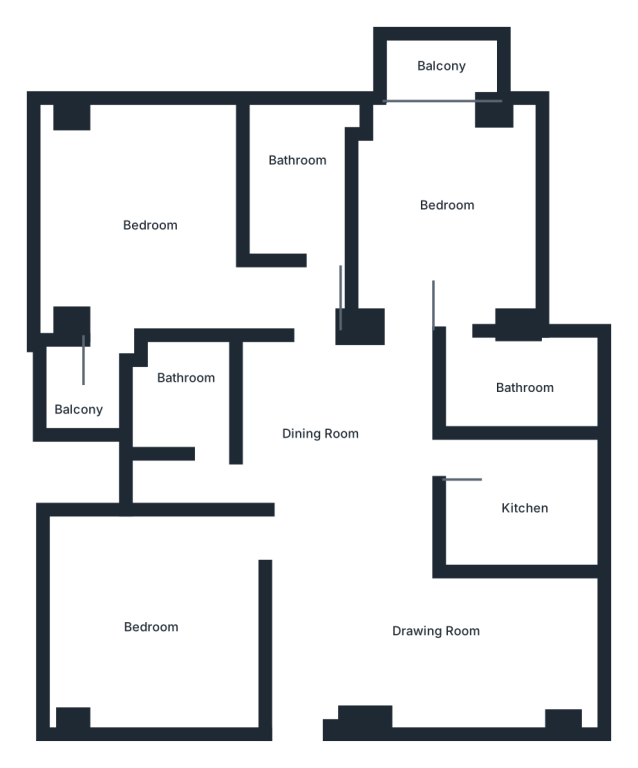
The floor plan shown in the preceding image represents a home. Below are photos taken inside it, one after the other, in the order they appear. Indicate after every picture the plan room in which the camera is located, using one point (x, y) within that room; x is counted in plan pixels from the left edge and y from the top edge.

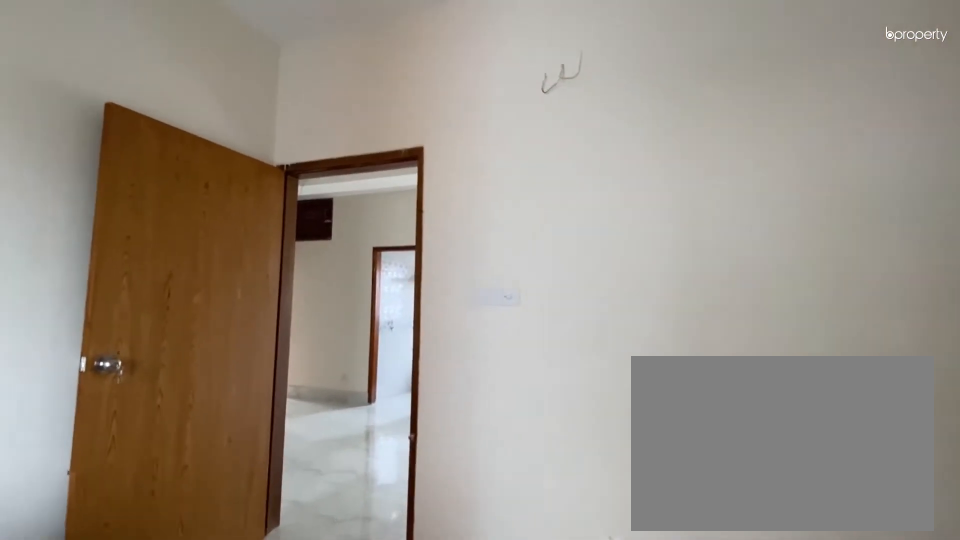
(159, 620)
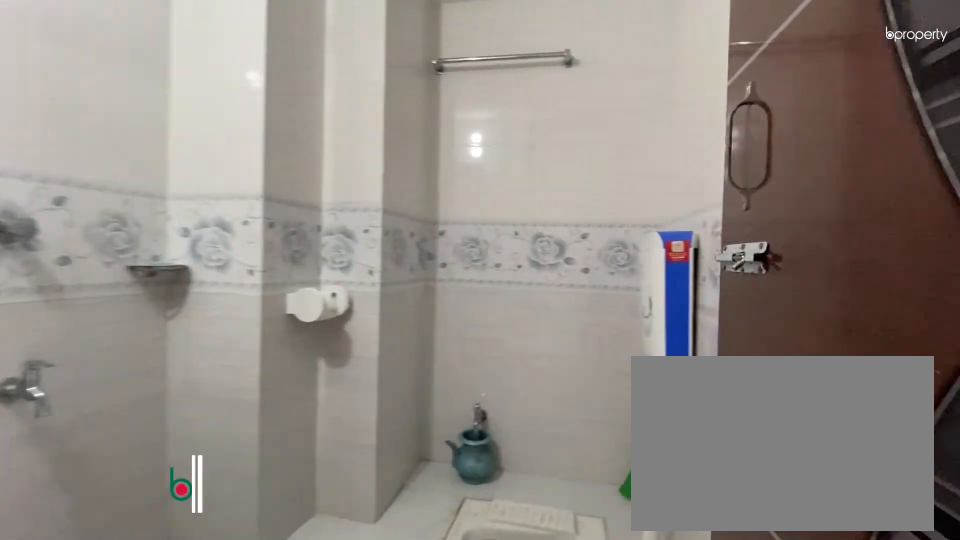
(186, 390)
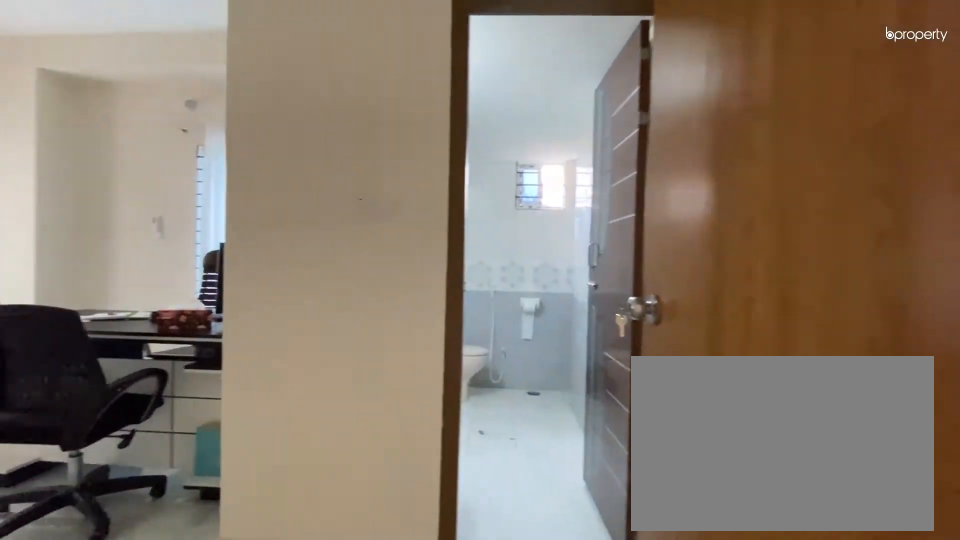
(146, 230)
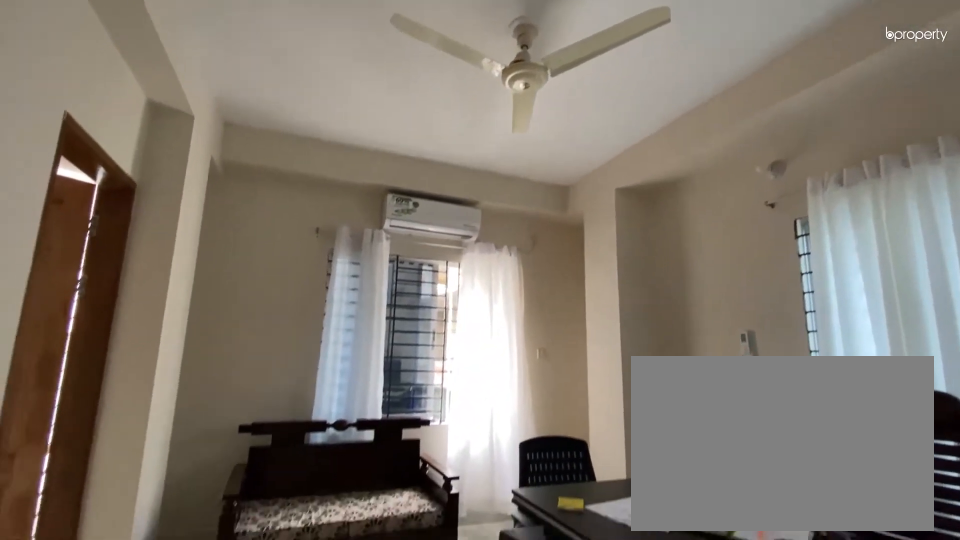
(145, 230)
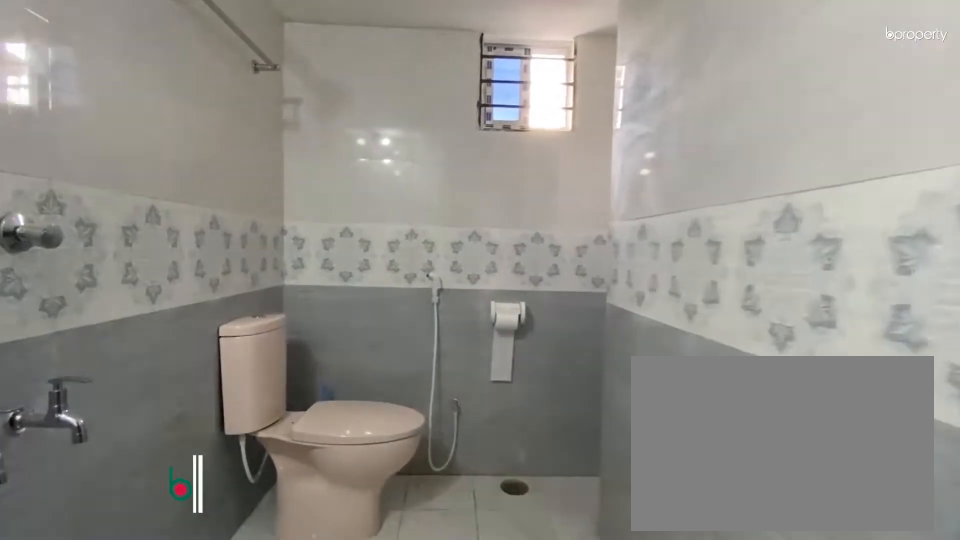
(290, 184)
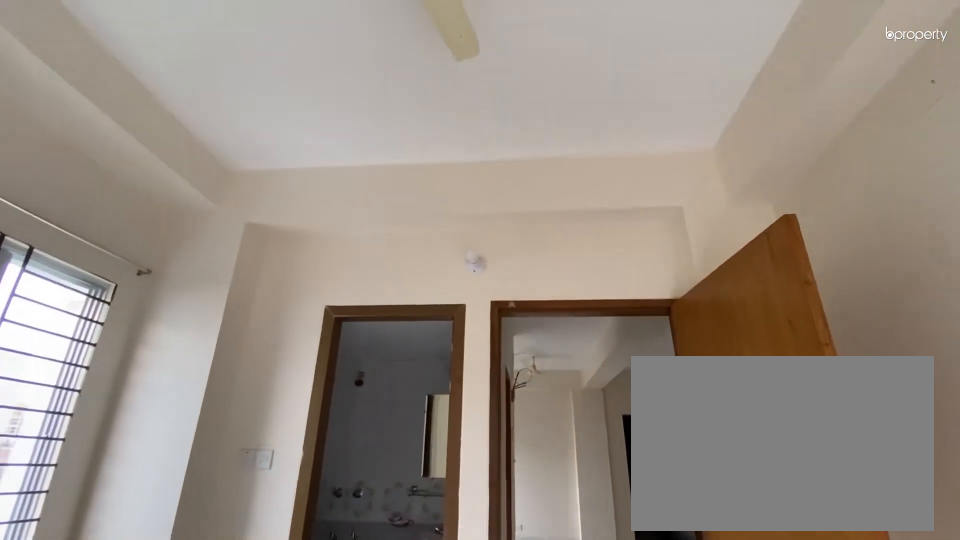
(442, 205)
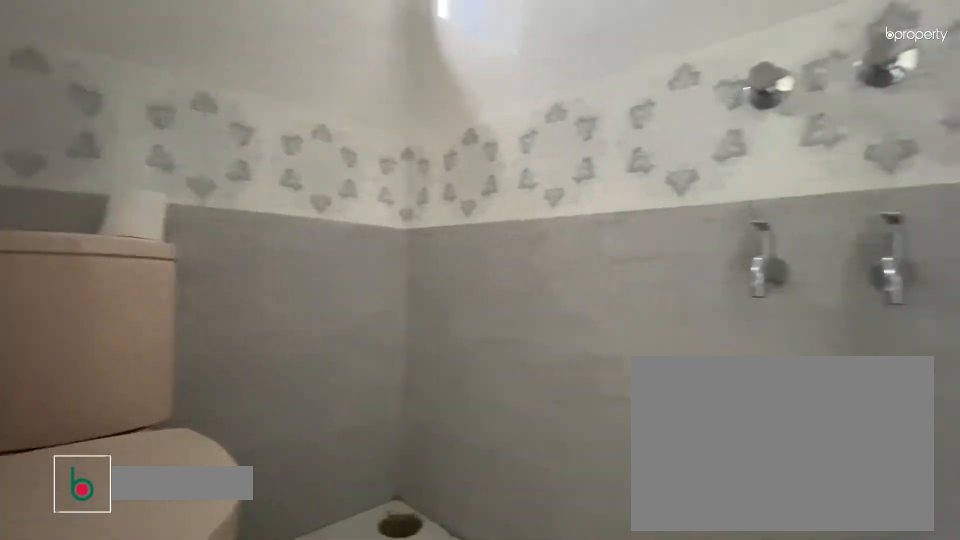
(518, 375)
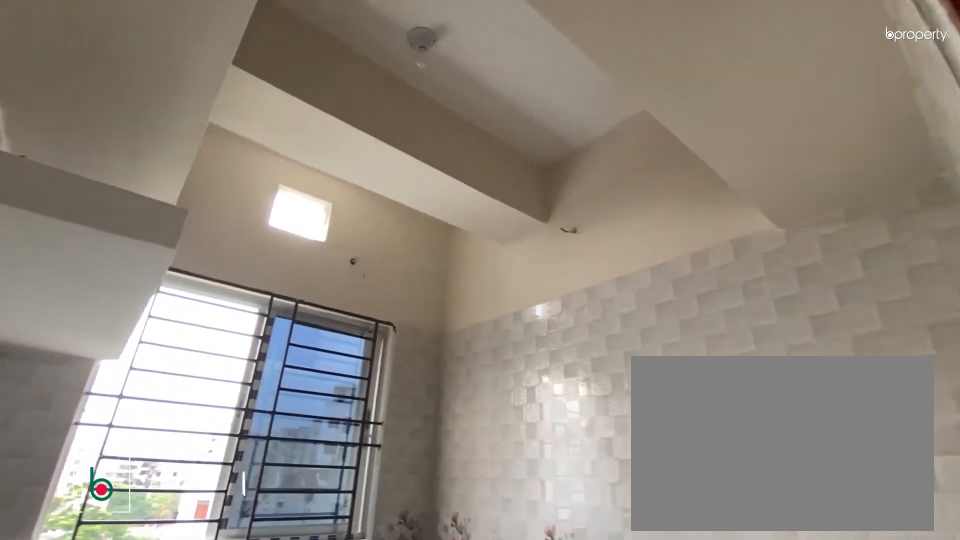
(528, 510)
